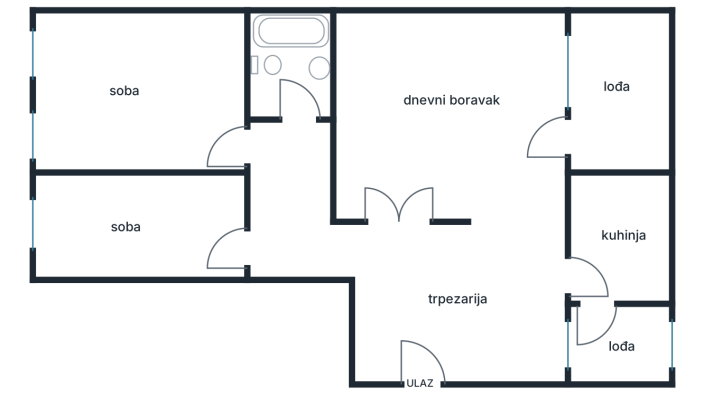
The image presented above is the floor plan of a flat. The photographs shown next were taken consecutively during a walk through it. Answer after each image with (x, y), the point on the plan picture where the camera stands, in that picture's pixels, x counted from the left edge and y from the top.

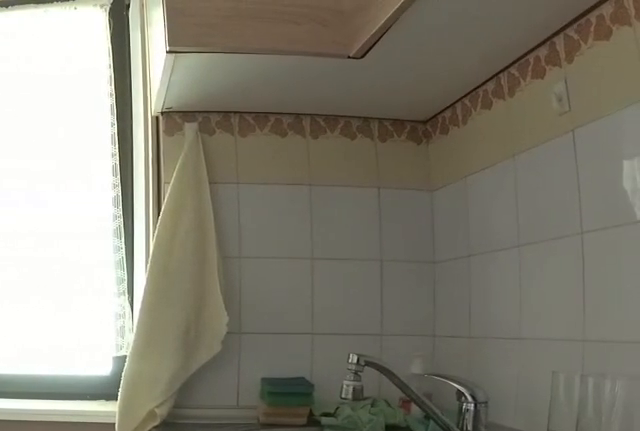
(587, 304)
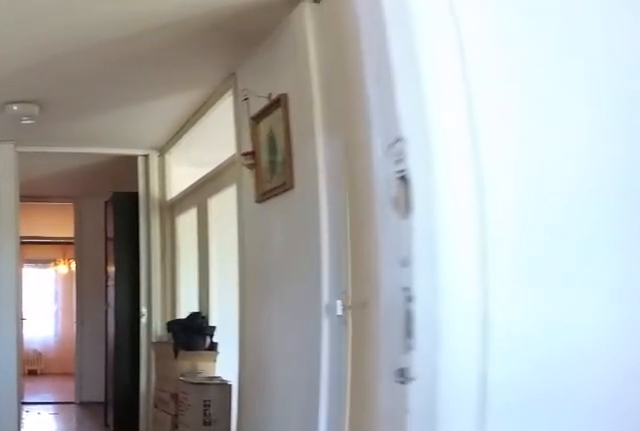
(579, 287)
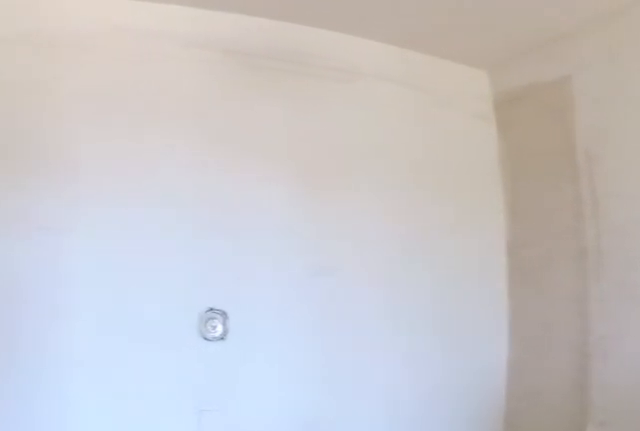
(505, 199)
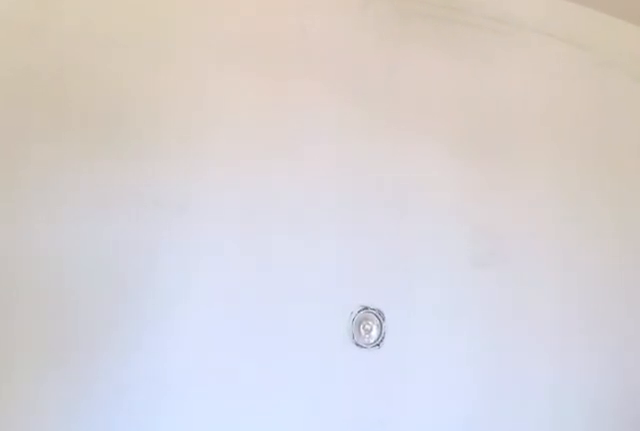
(484, 200)
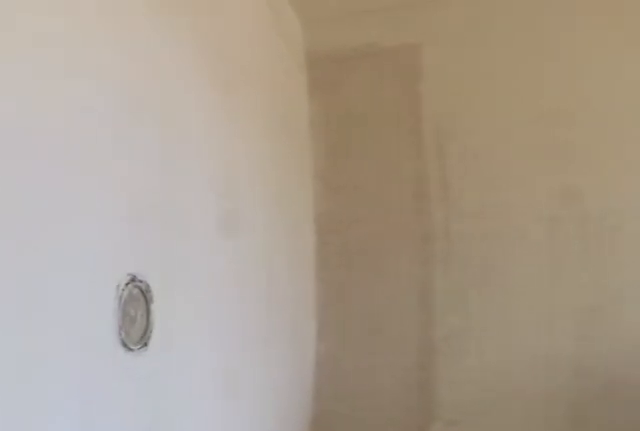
(400, 204)
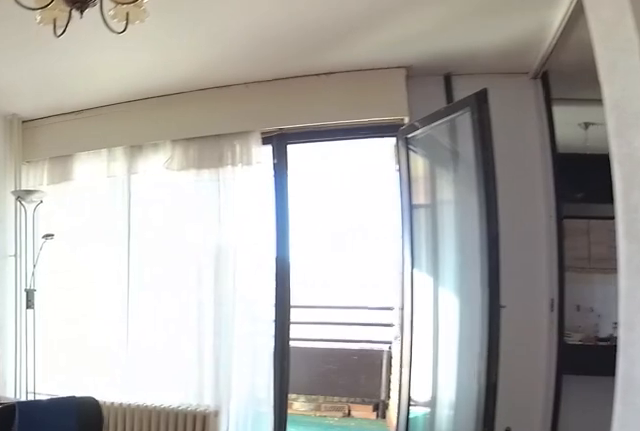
(371, 163)
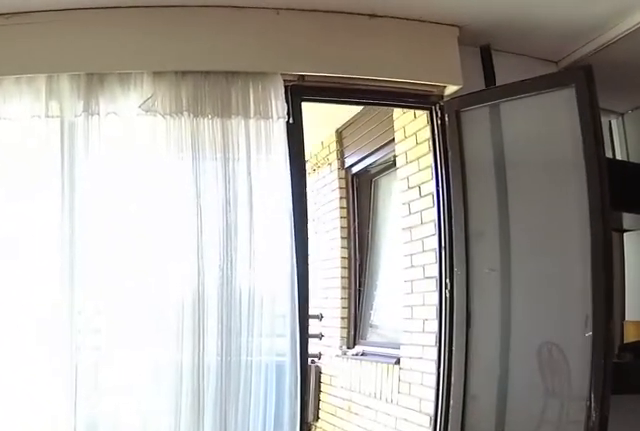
(429, 88)
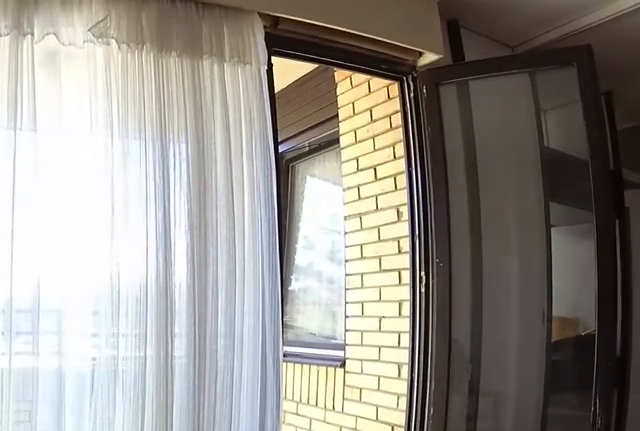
(470, 87)
